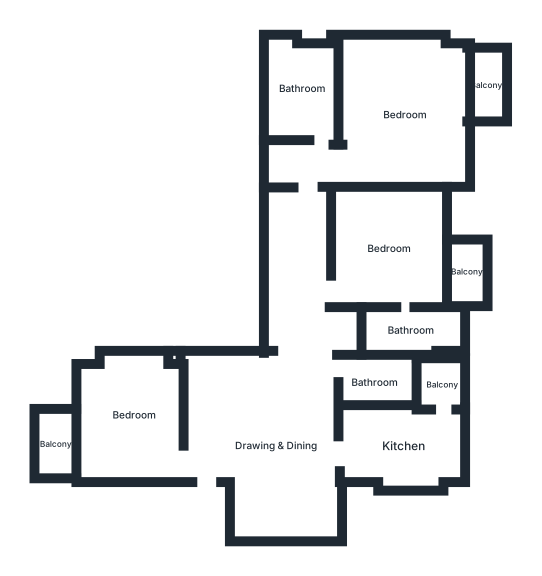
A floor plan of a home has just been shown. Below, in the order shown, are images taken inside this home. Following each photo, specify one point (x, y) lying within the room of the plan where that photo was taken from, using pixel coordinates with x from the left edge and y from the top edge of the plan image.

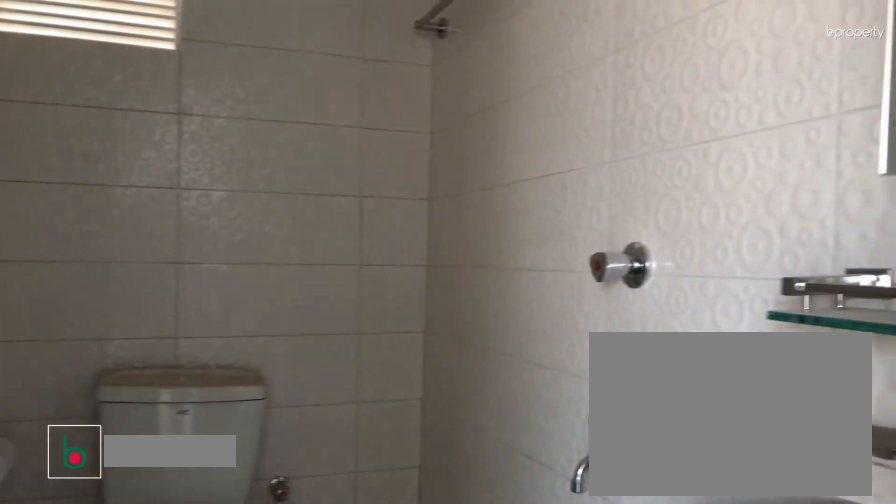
(376, 382)
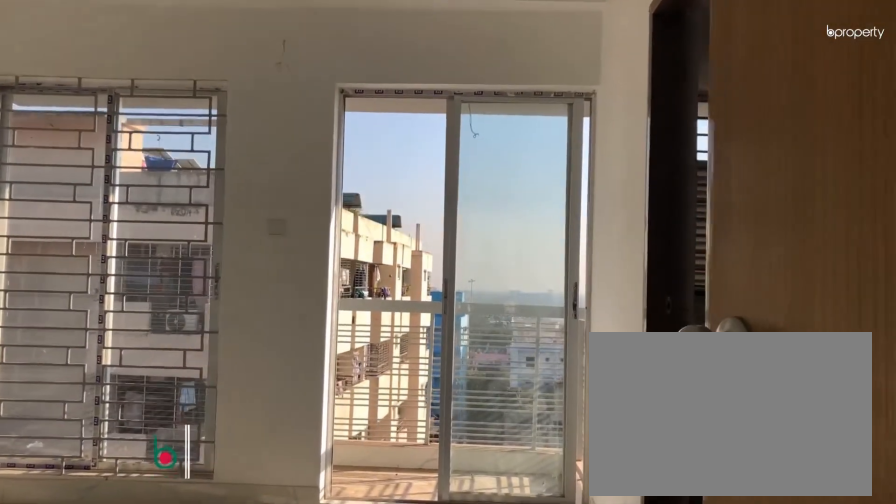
(390, 248)
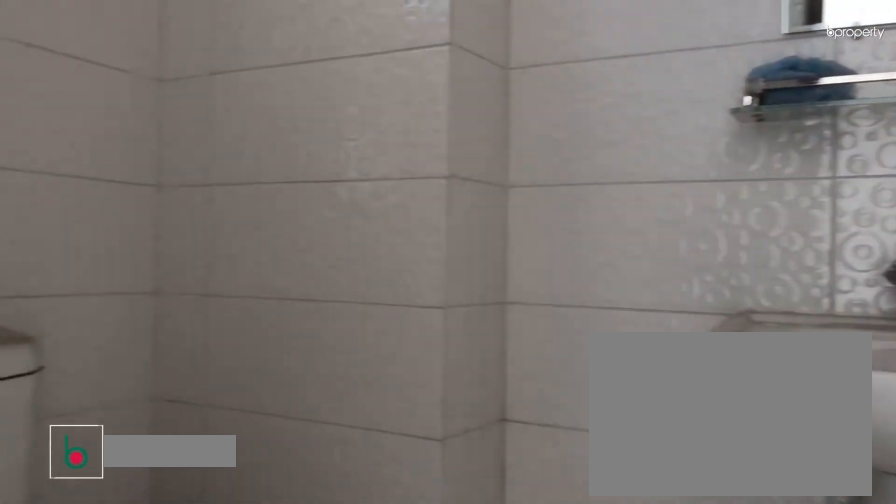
(410, 330)
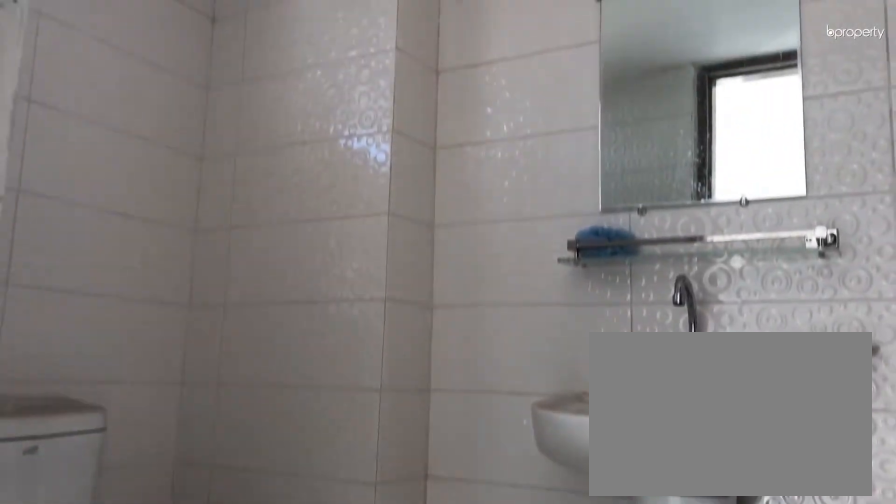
(411, 330)
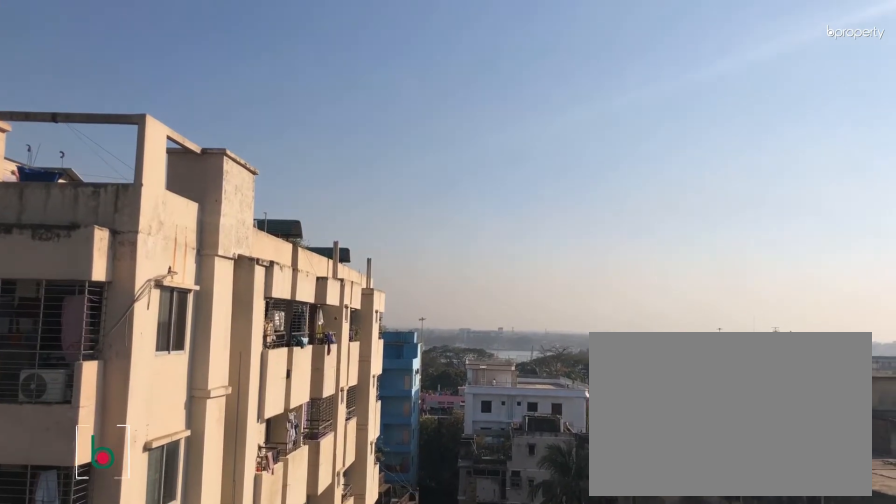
(465, 268)
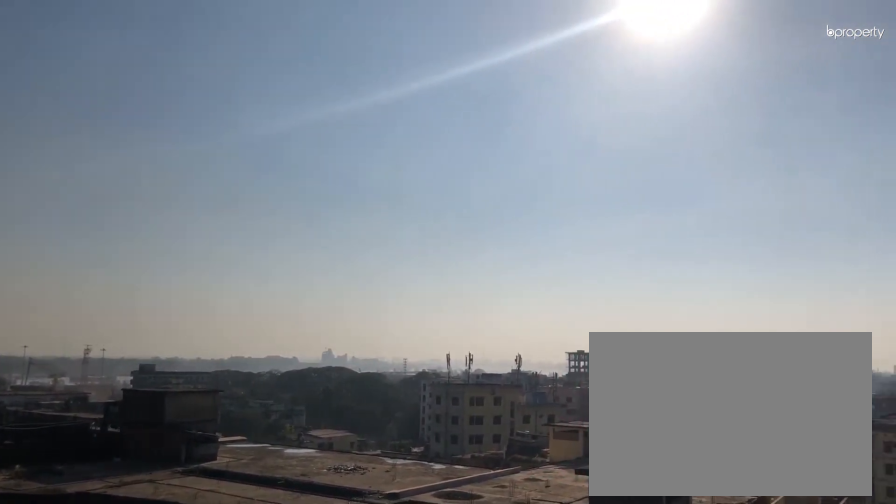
(465, 268)
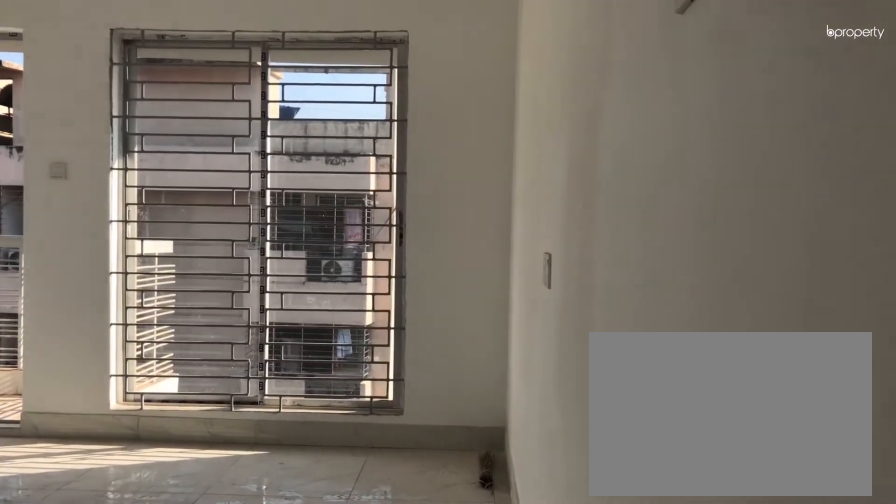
(402, 113)
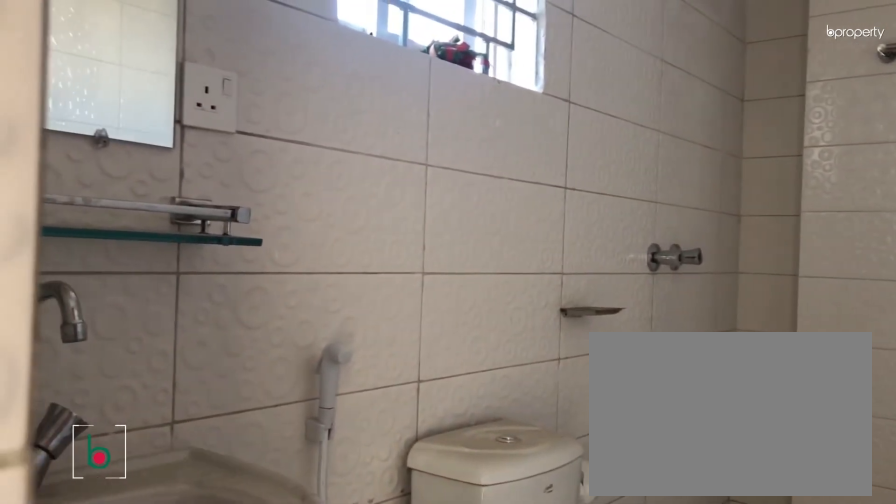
(303, 91)
